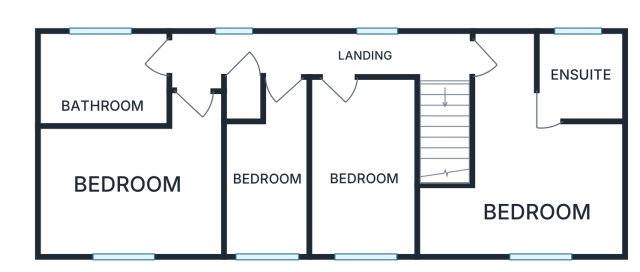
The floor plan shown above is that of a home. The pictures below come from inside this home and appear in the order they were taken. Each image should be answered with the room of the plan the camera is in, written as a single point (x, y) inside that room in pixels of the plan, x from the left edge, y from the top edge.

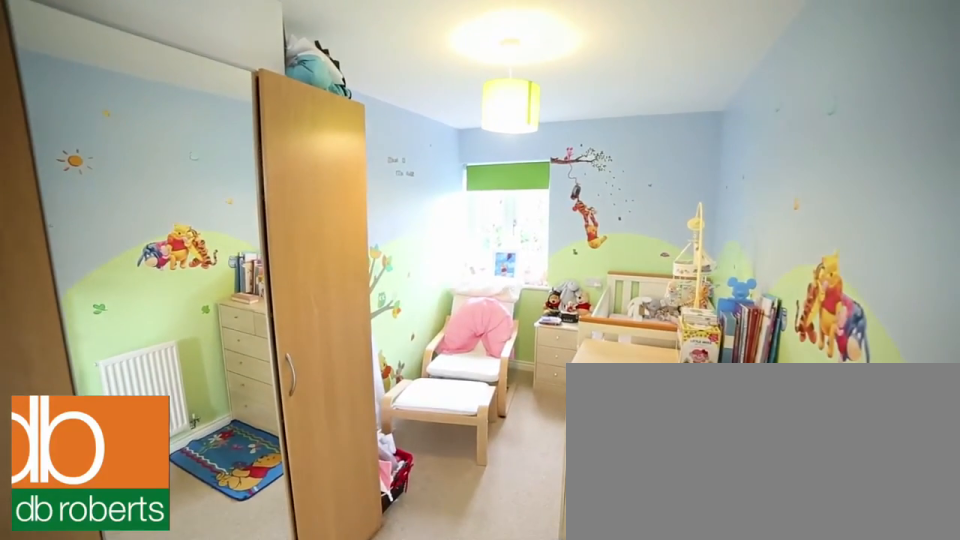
(363, 168)
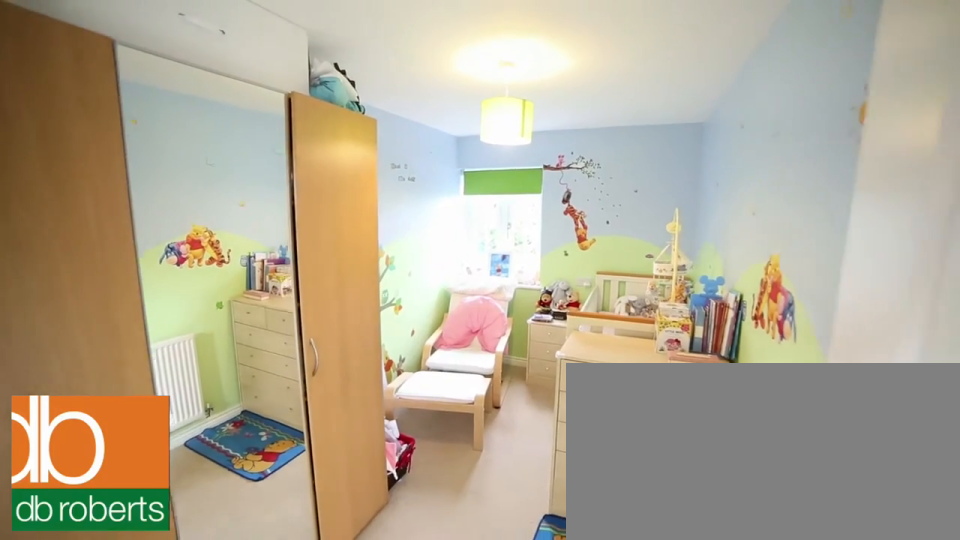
(363, 168)
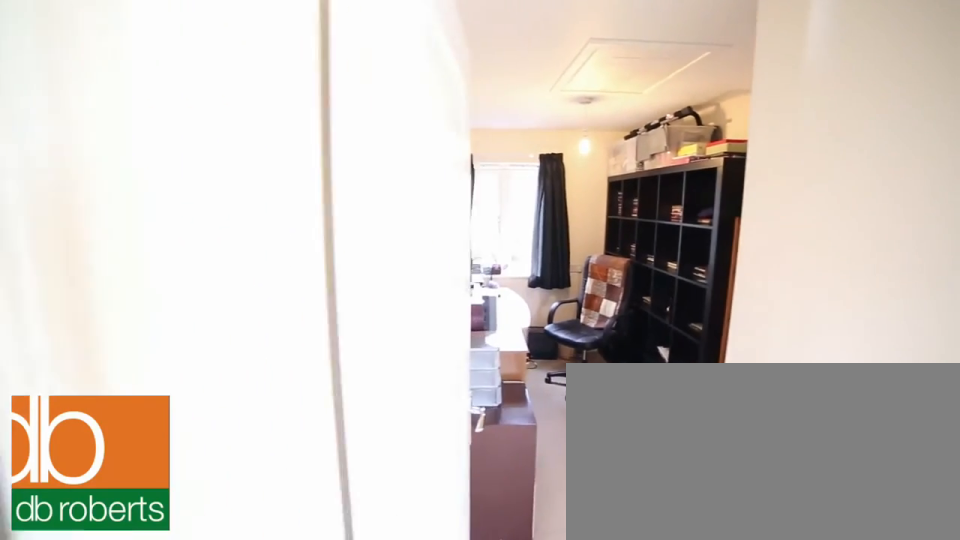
(263, 191)
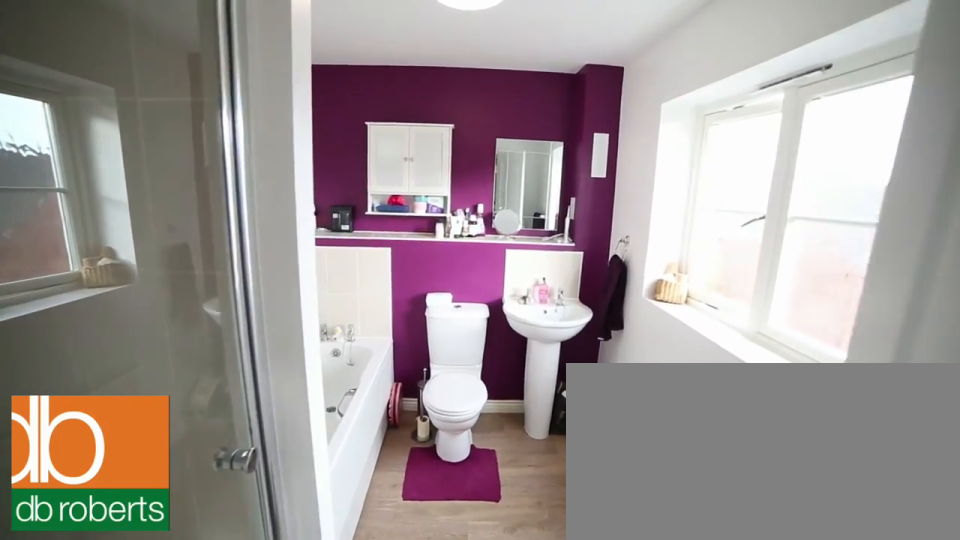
(101, 80)
